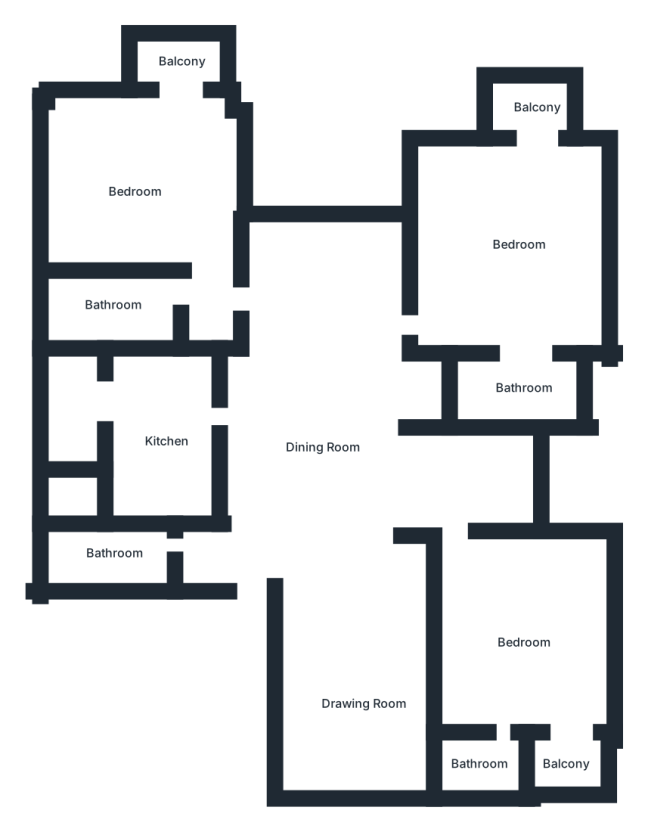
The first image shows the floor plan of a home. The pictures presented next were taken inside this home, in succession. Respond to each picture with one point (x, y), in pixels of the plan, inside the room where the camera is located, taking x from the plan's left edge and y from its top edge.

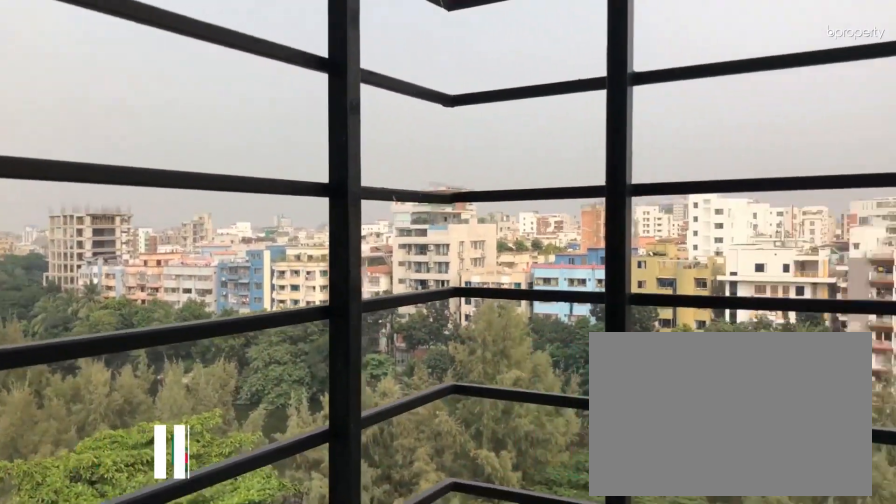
(180, 68)
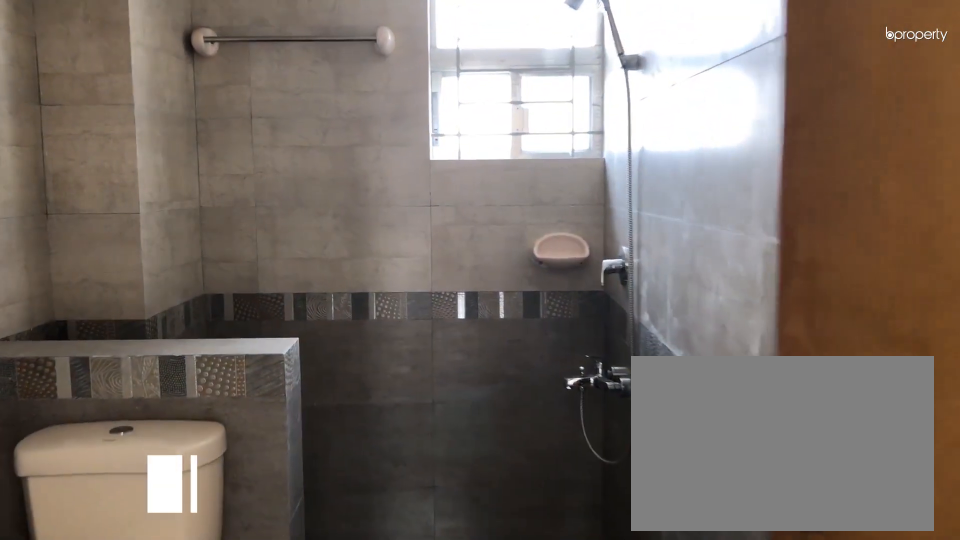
(109, 302)
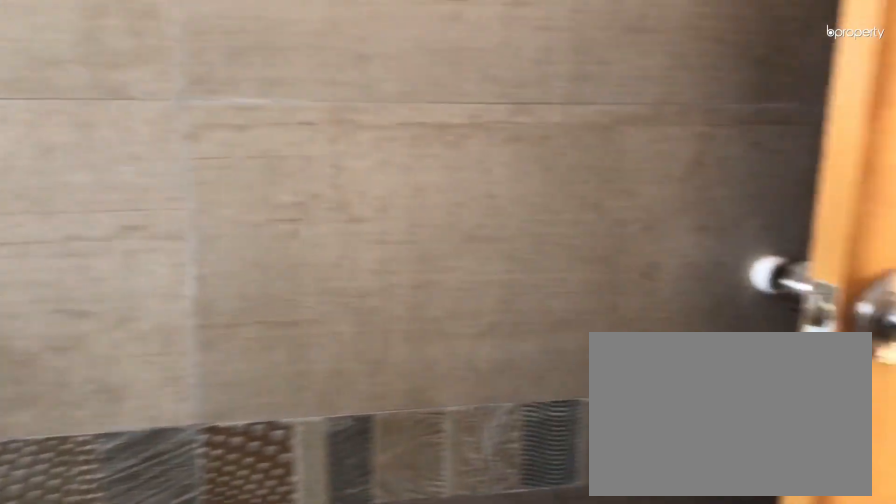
(109, 302)
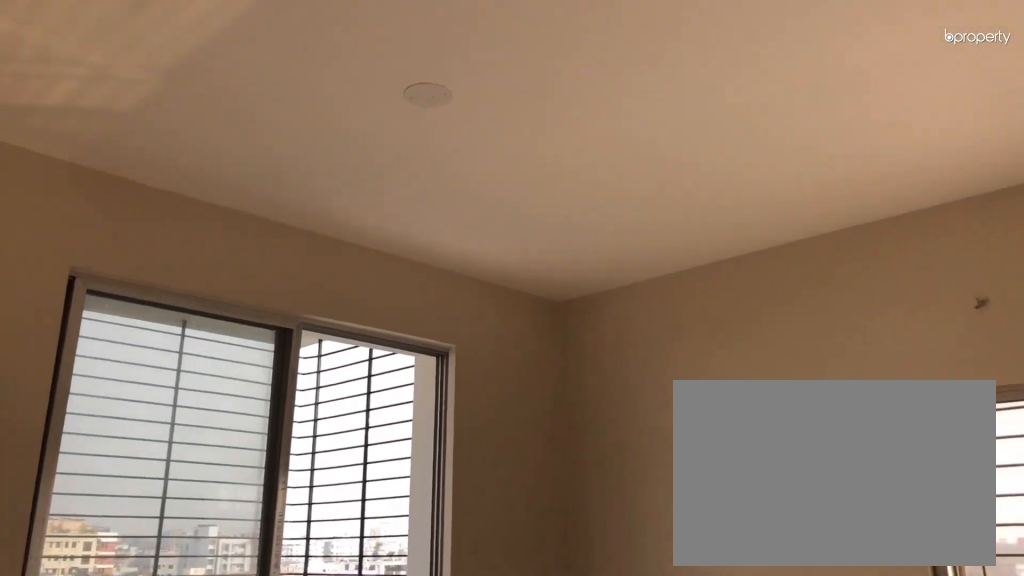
(520, 240)
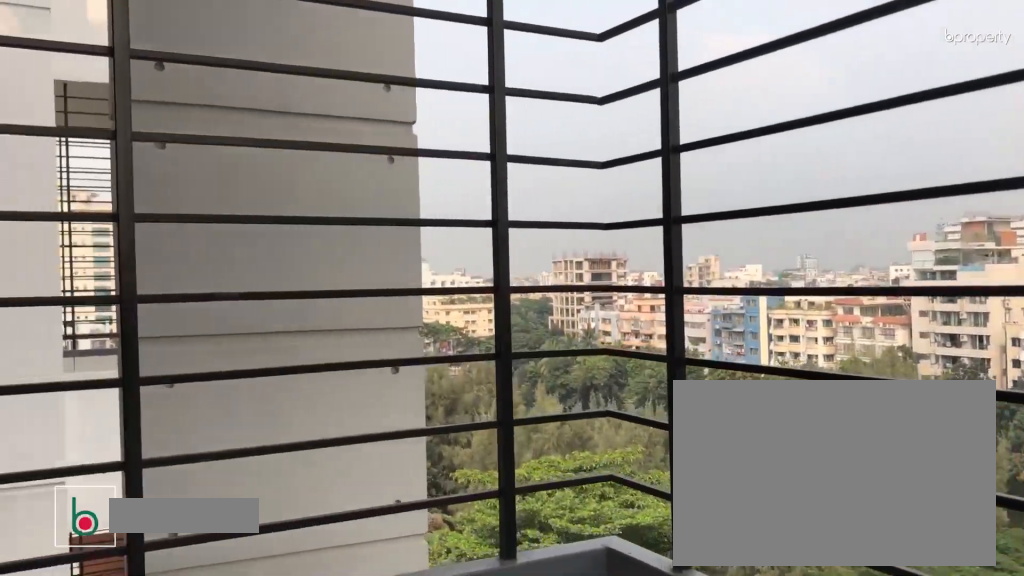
(531, 101)
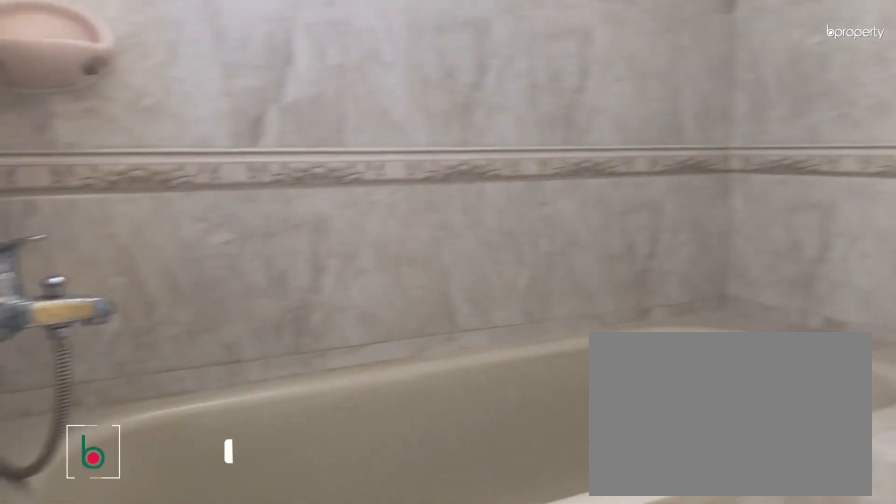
(531, 389)
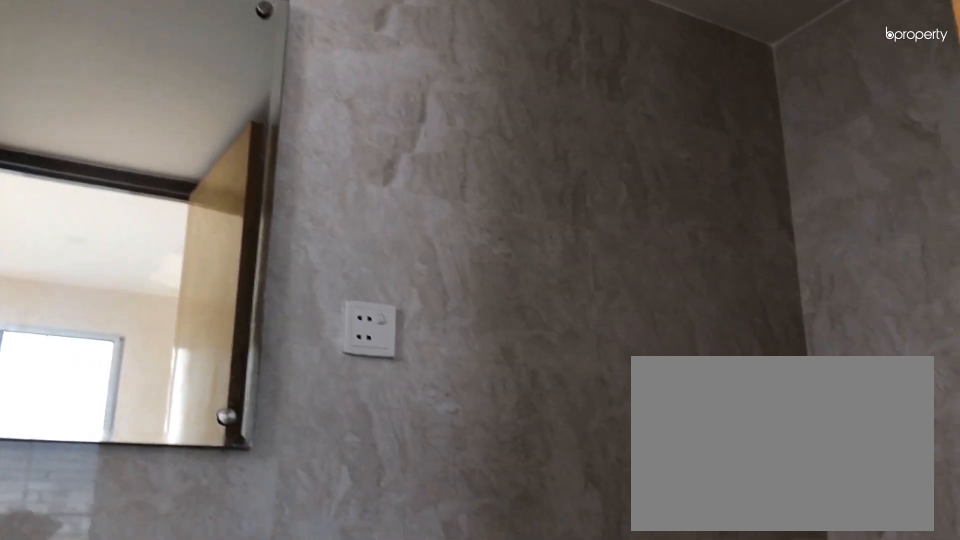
(531, 389)
